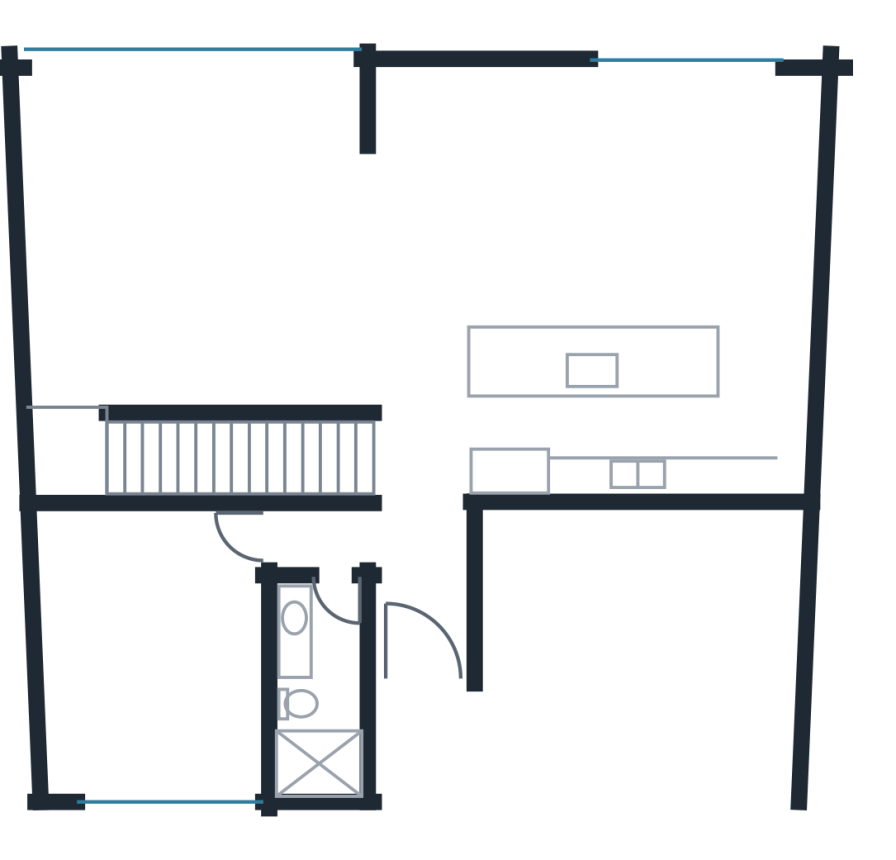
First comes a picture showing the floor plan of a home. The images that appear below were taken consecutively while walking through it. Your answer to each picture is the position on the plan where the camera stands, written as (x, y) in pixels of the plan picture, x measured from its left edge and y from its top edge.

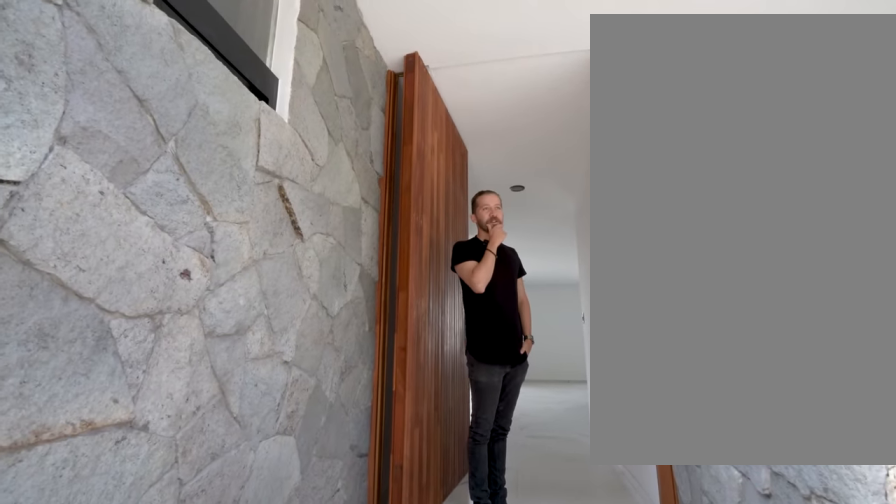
(437, 727)
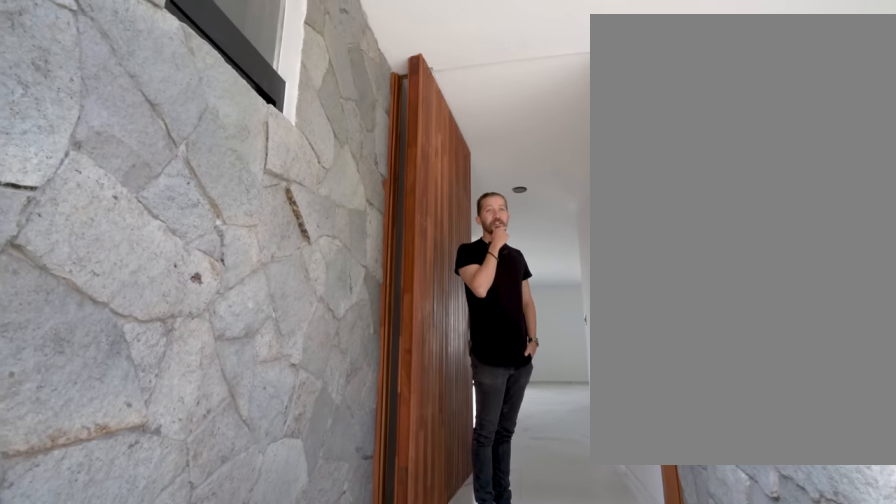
(431, 729)
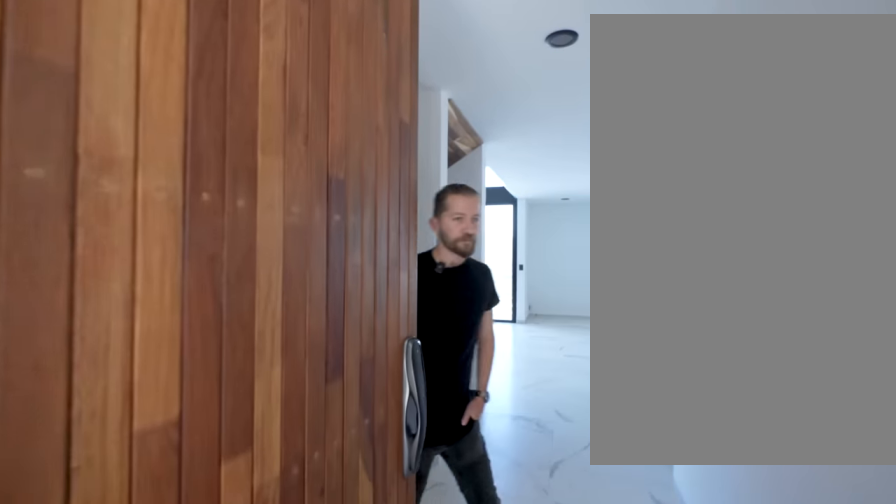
(408, 708)
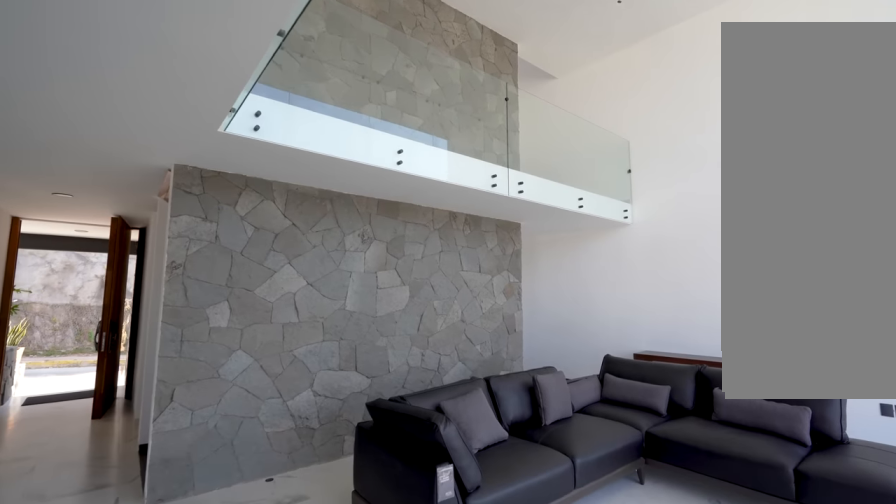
(492, 161)
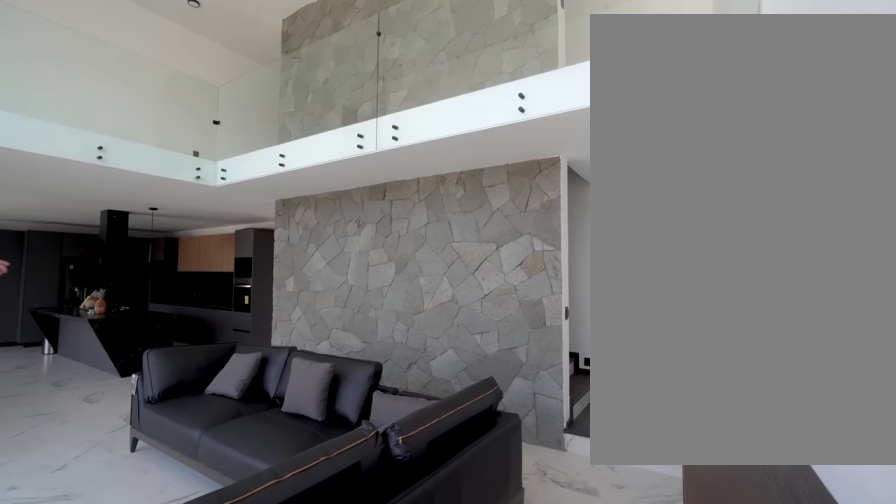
(86, 162)
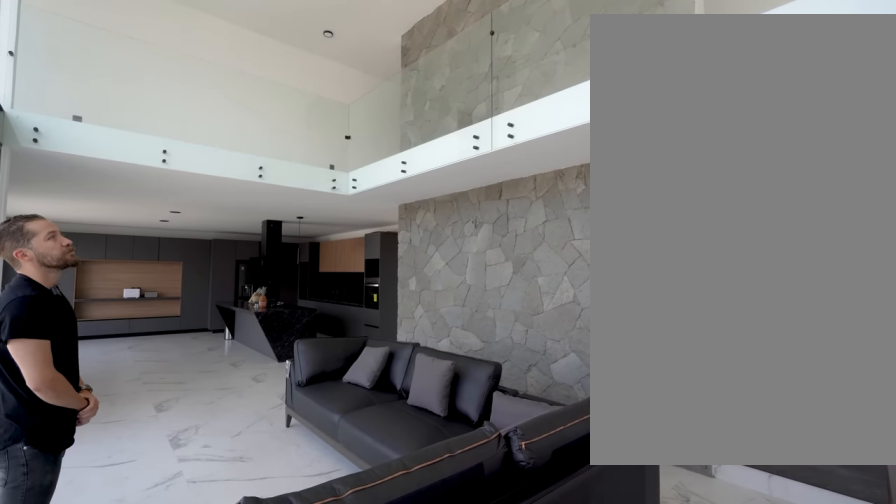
(88, 163)
